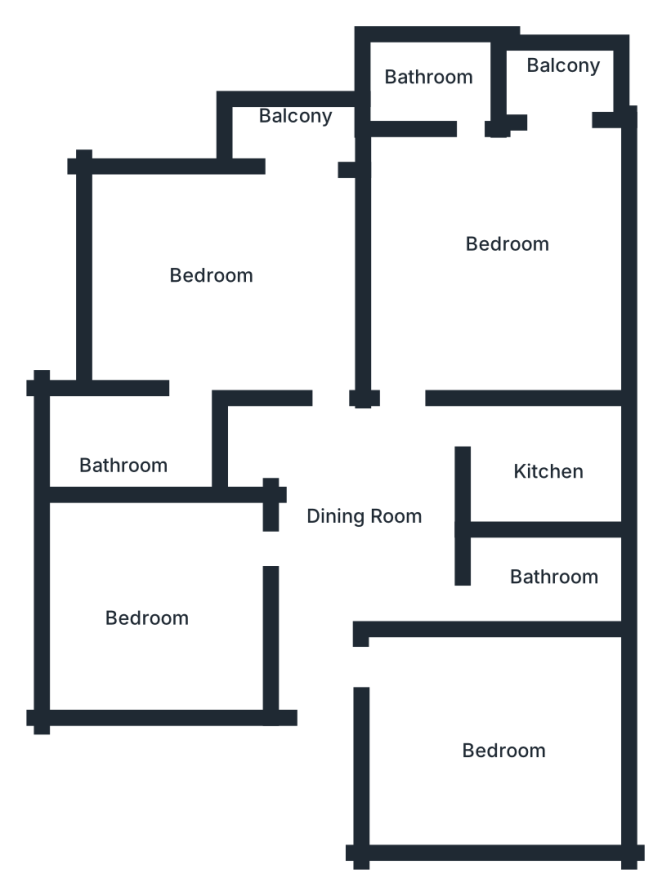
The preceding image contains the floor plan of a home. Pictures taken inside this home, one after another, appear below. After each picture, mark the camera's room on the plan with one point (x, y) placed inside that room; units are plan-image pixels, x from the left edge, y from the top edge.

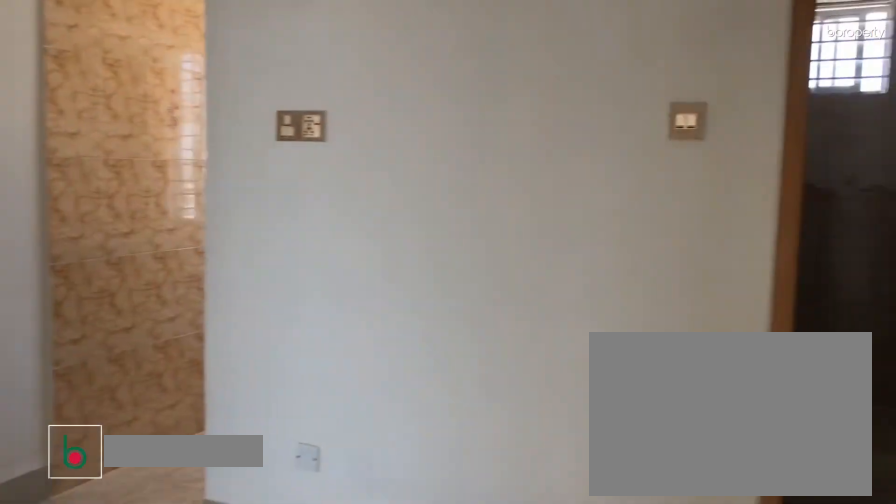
(359, 526)
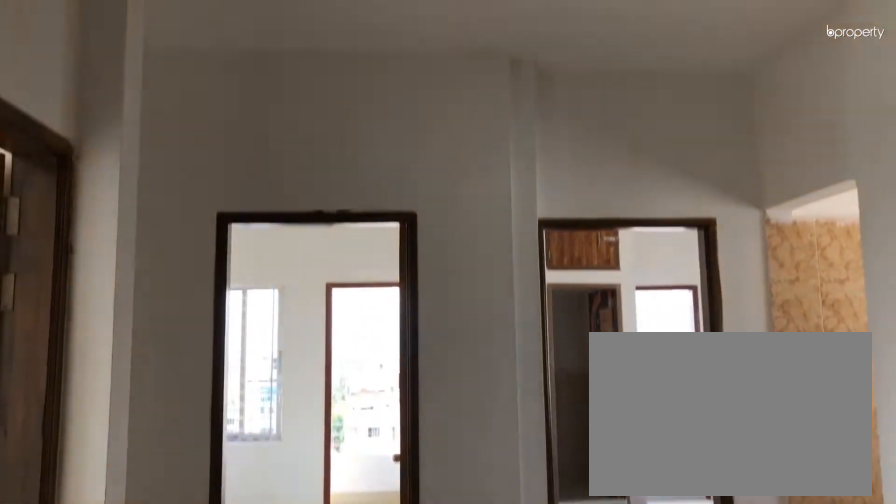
(362, 511)
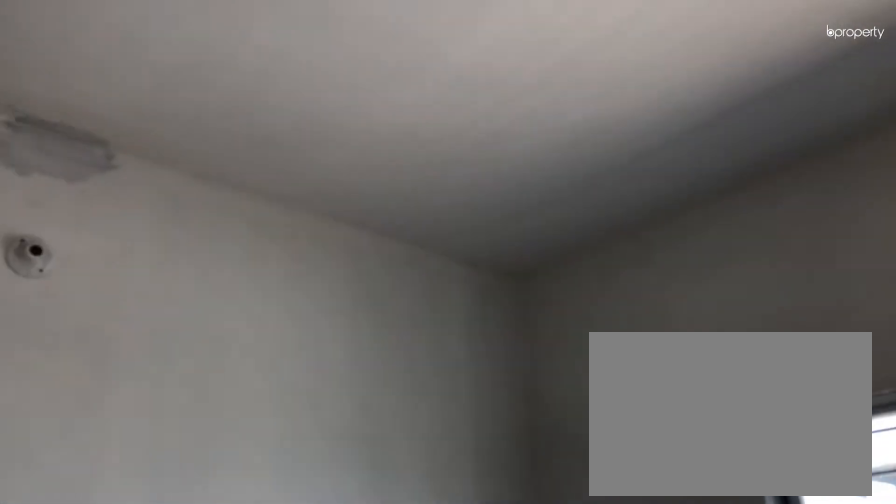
(485, 750)
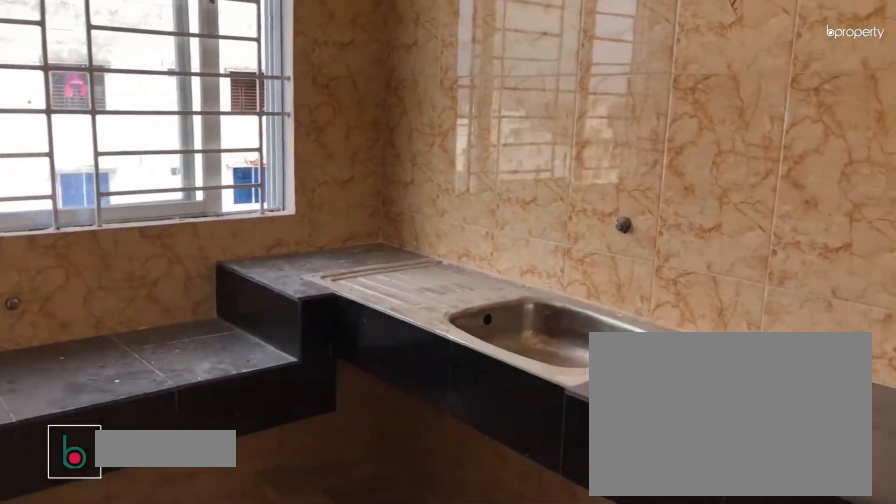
(536, 470)
